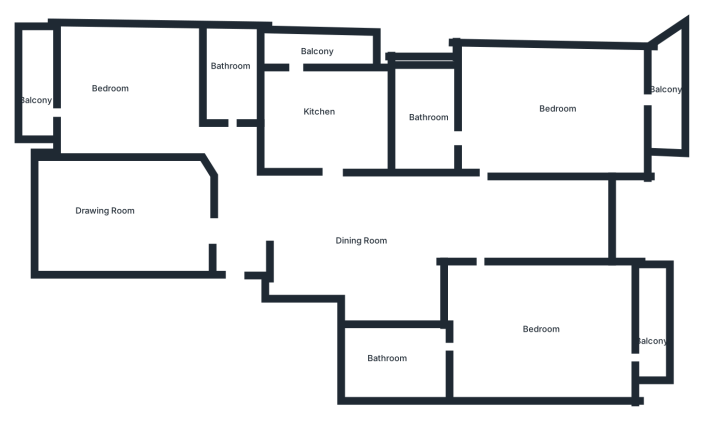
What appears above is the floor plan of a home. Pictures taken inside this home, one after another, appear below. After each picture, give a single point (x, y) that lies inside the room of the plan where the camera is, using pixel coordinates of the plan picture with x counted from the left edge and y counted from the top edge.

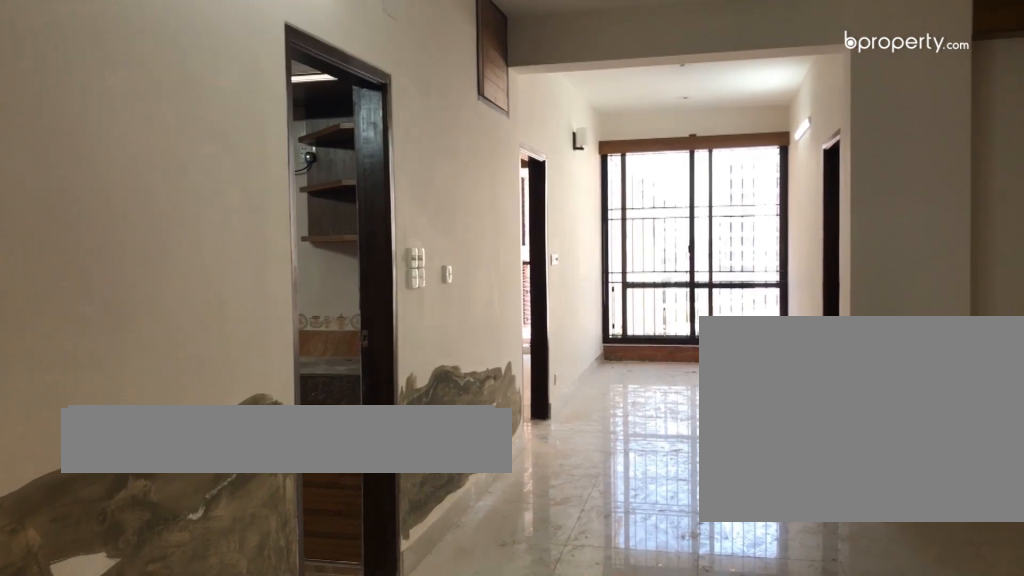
(235, 228)
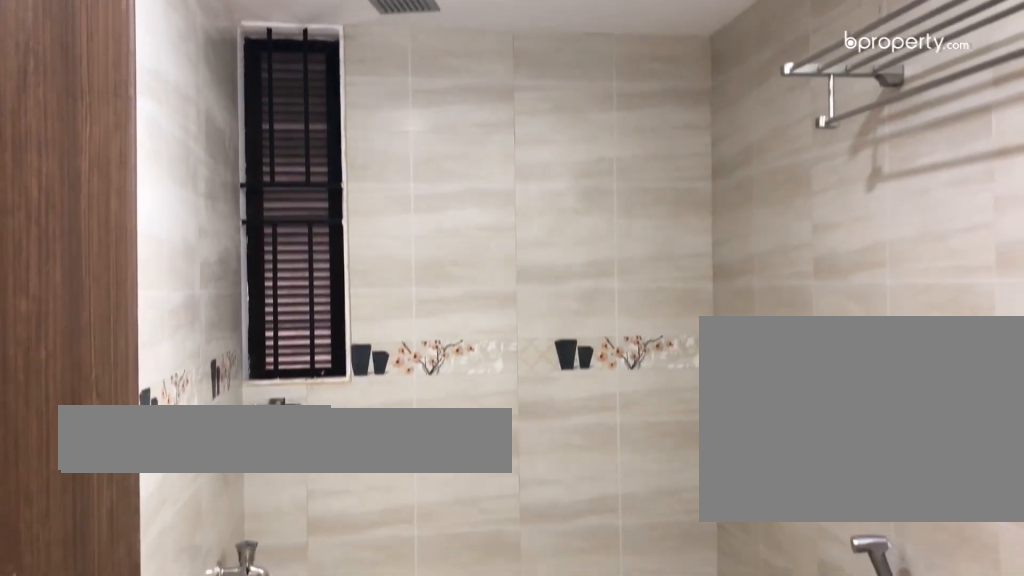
(235, 89)
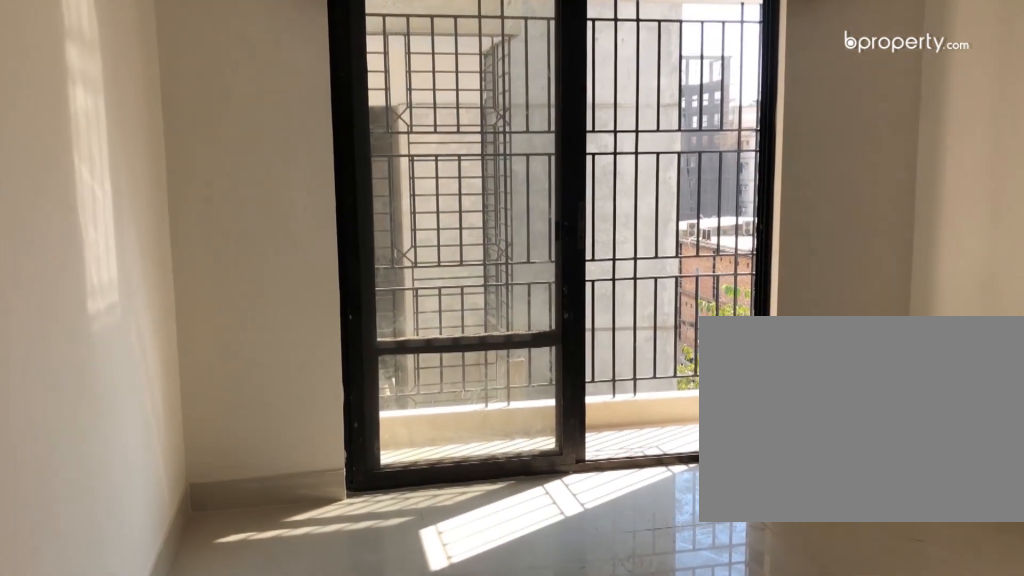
(126, 98)
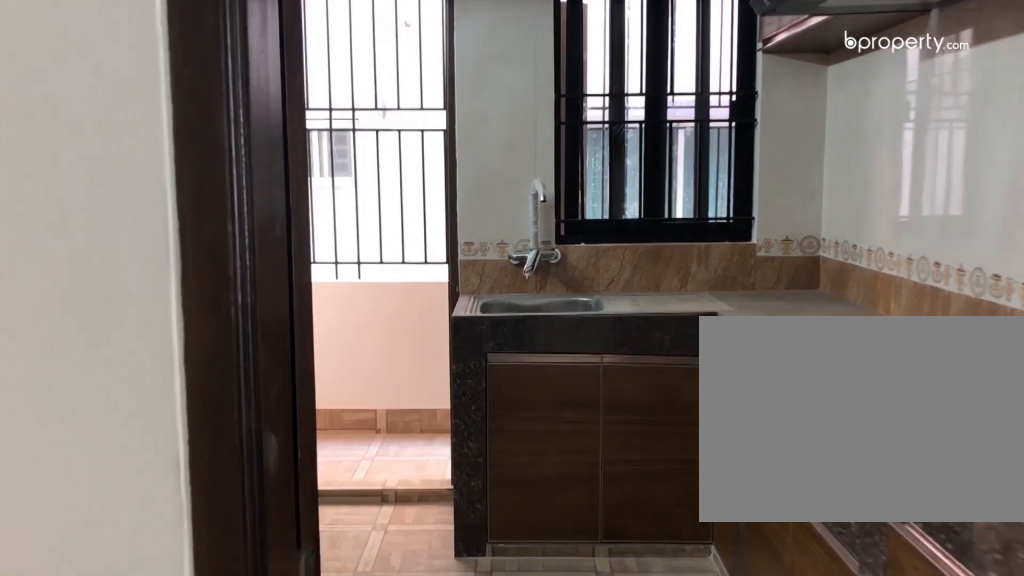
(334, 131)
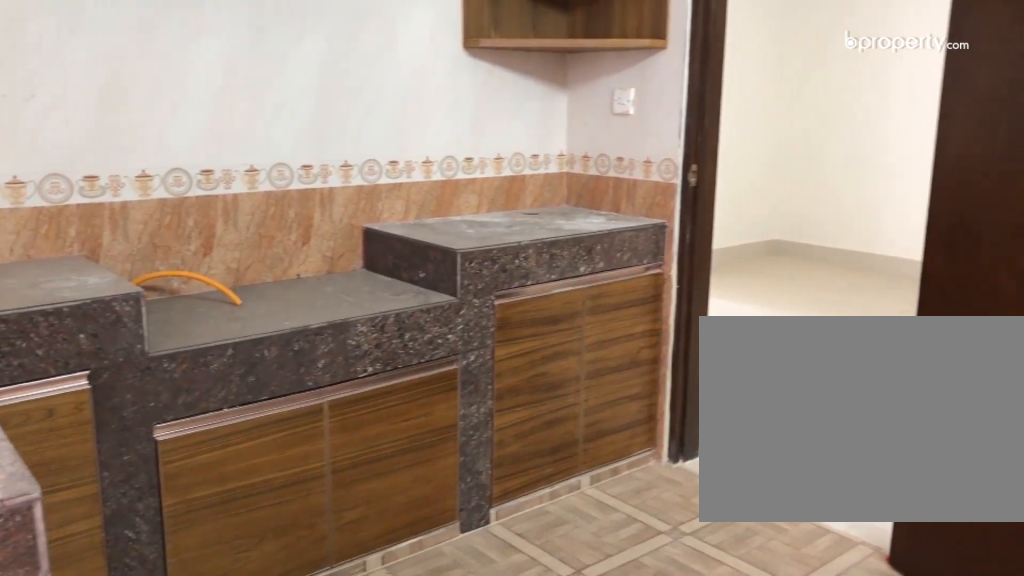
(331, 118)
